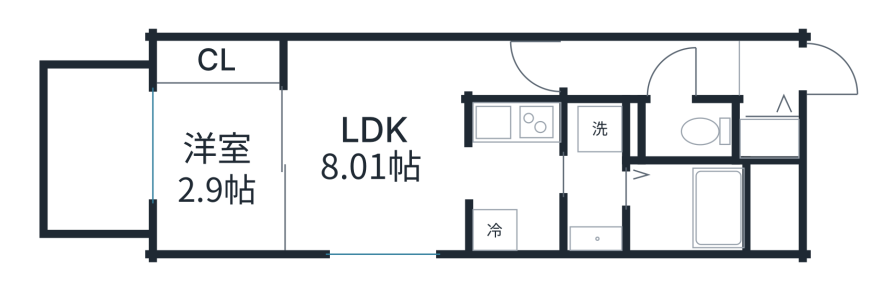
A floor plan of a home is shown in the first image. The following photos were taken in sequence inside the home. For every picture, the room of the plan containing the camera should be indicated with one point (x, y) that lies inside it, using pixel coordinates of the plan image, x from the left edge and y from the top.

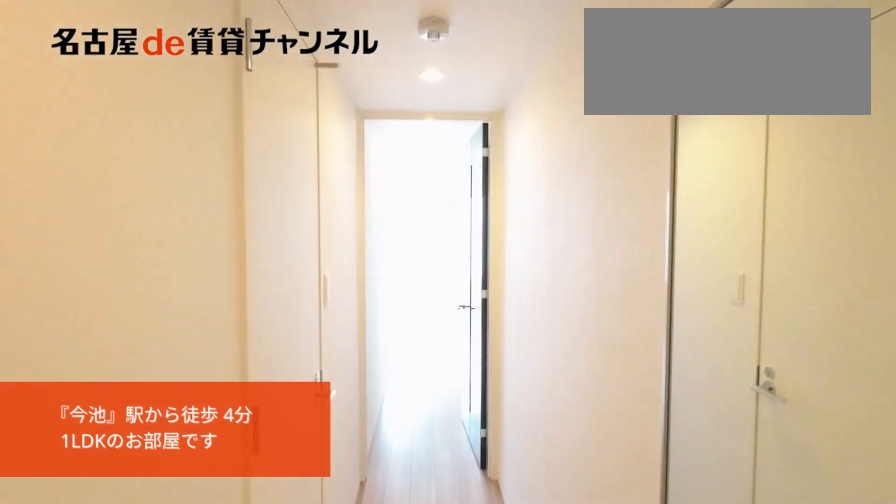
(769, 77)
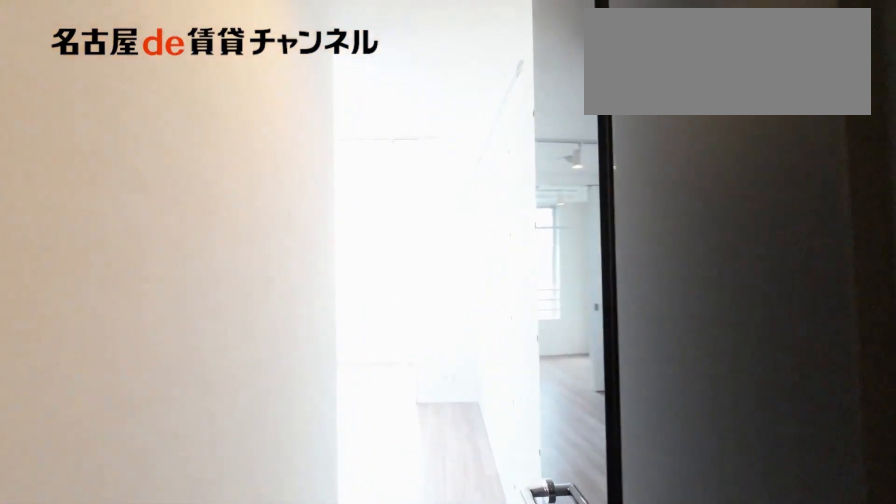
(769, 77)
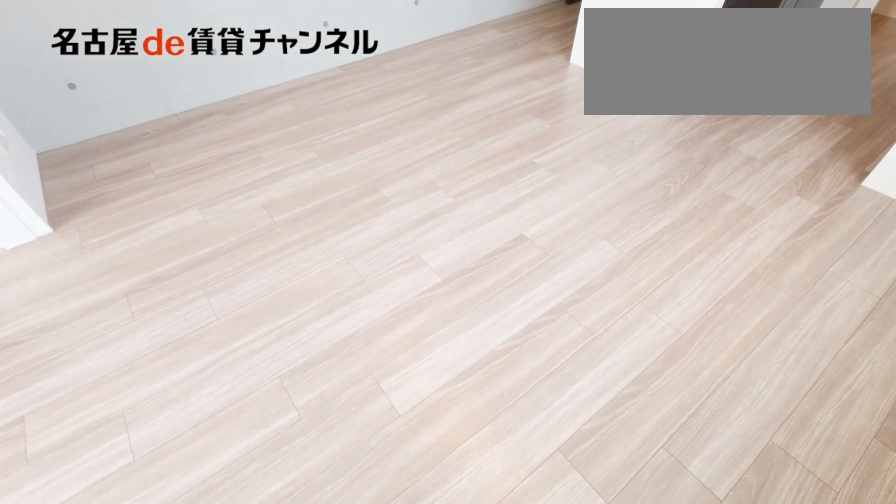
(390, 134)
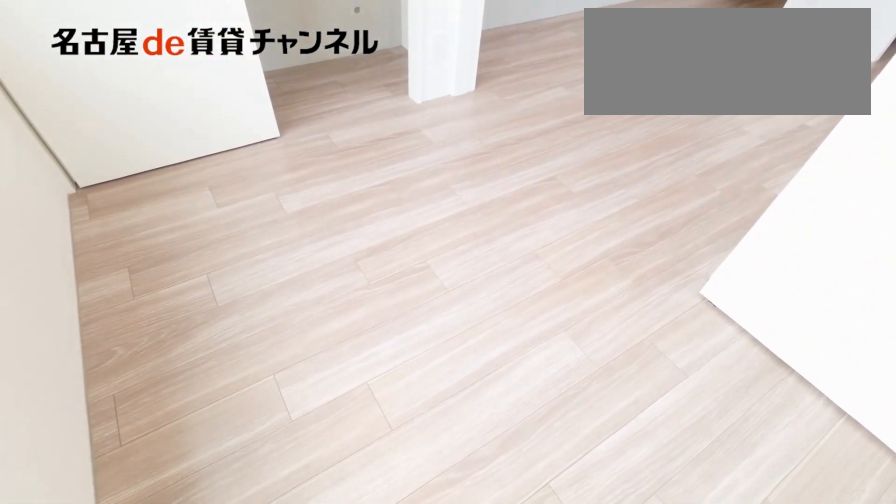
(216, 169)
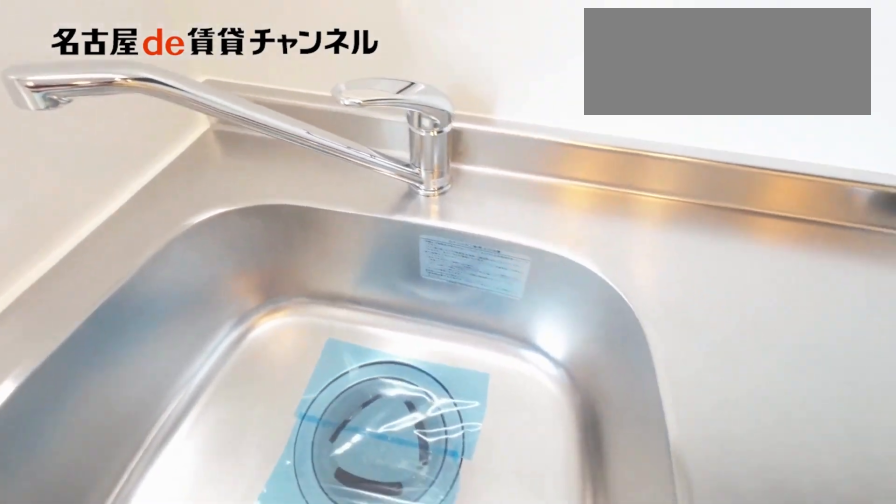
(516, 178)
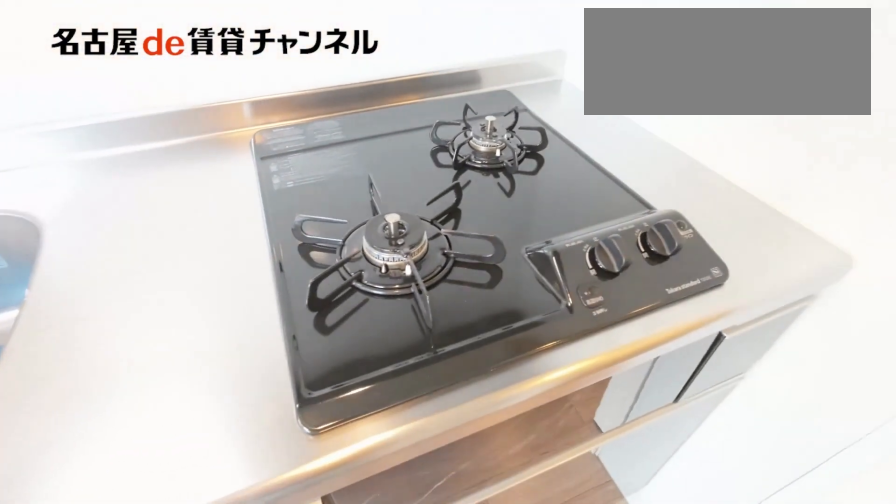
(516, 178)
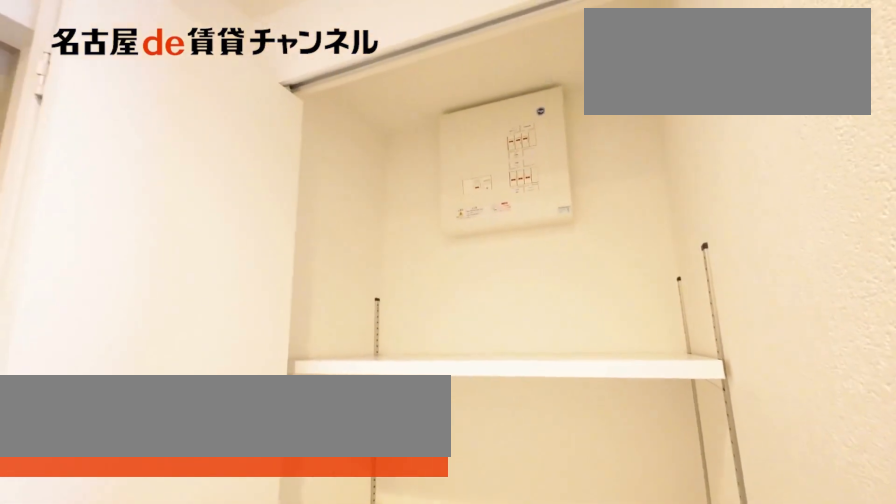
(772, 98)
